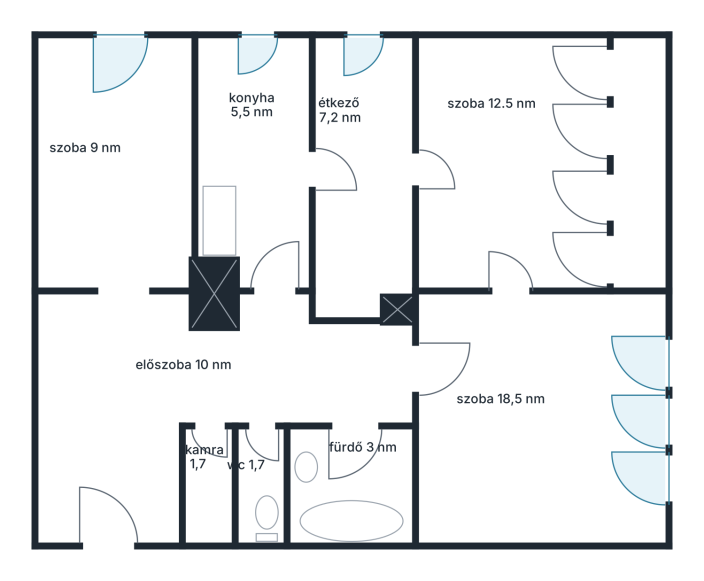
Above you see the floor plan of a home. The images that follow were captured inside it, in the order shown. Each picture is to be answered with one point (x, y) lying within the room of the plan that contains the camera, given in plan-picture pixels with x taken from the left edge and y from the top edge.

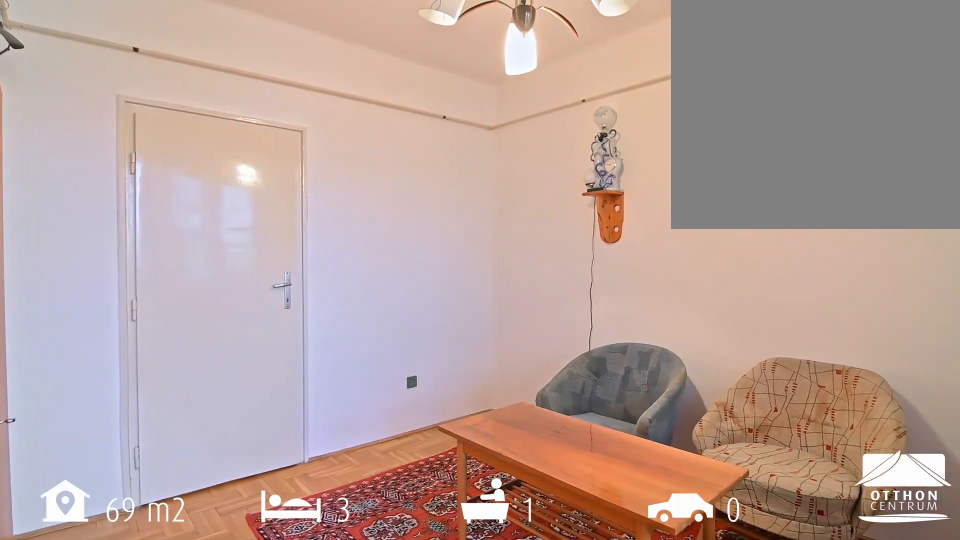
(509, 167)
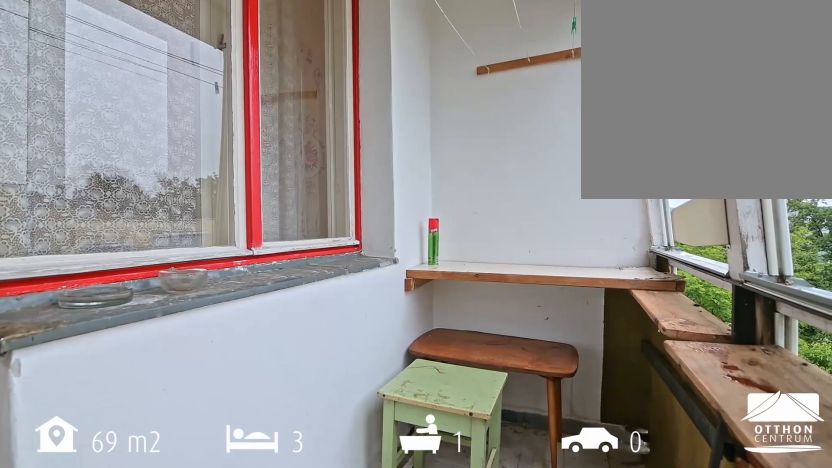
(639, 161)
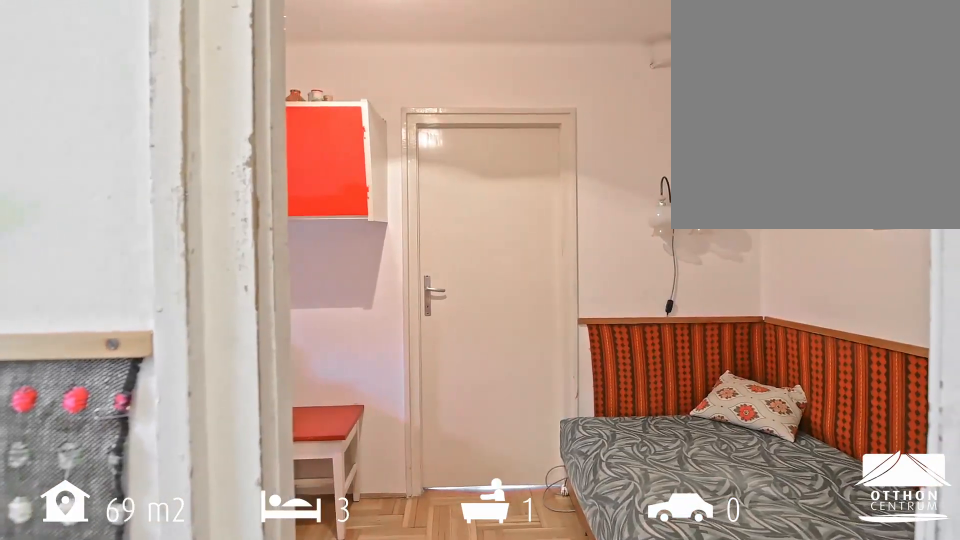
(323, 172)
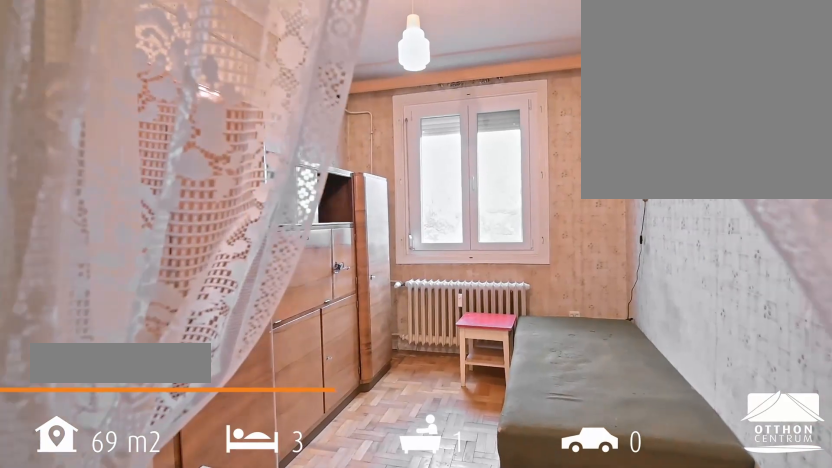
(112, 172)
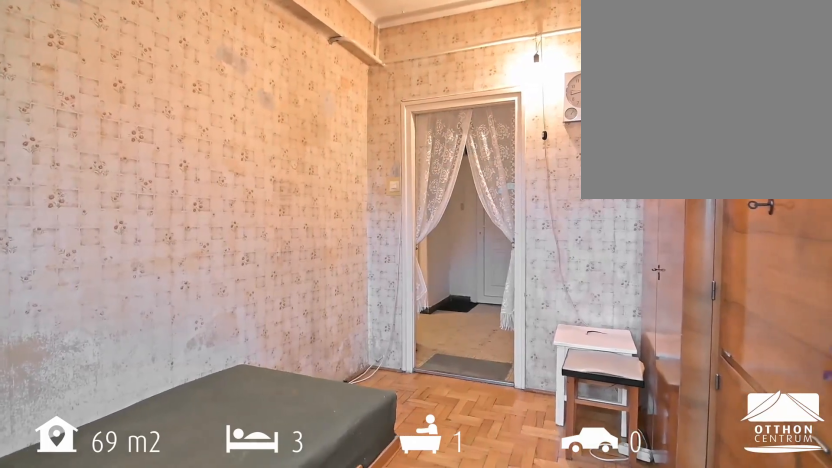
(112, 172)
